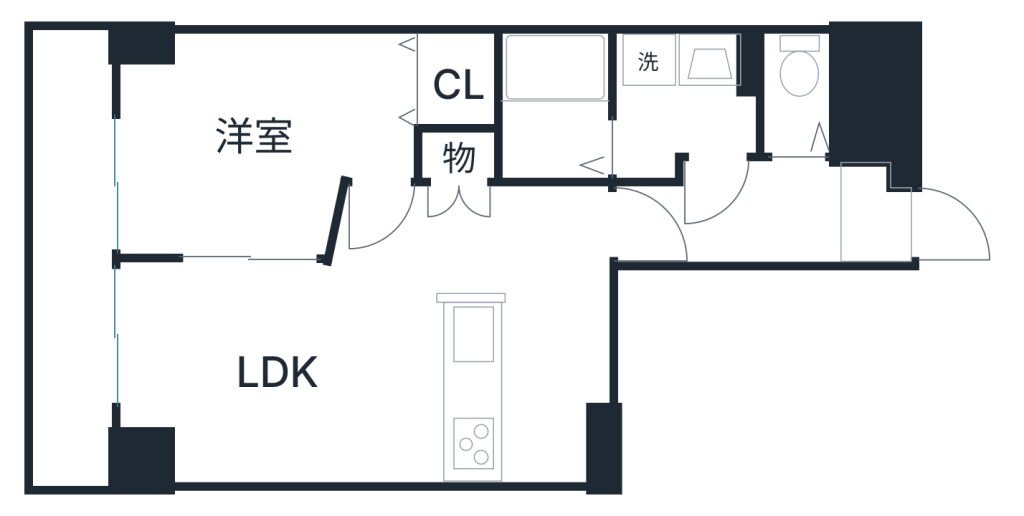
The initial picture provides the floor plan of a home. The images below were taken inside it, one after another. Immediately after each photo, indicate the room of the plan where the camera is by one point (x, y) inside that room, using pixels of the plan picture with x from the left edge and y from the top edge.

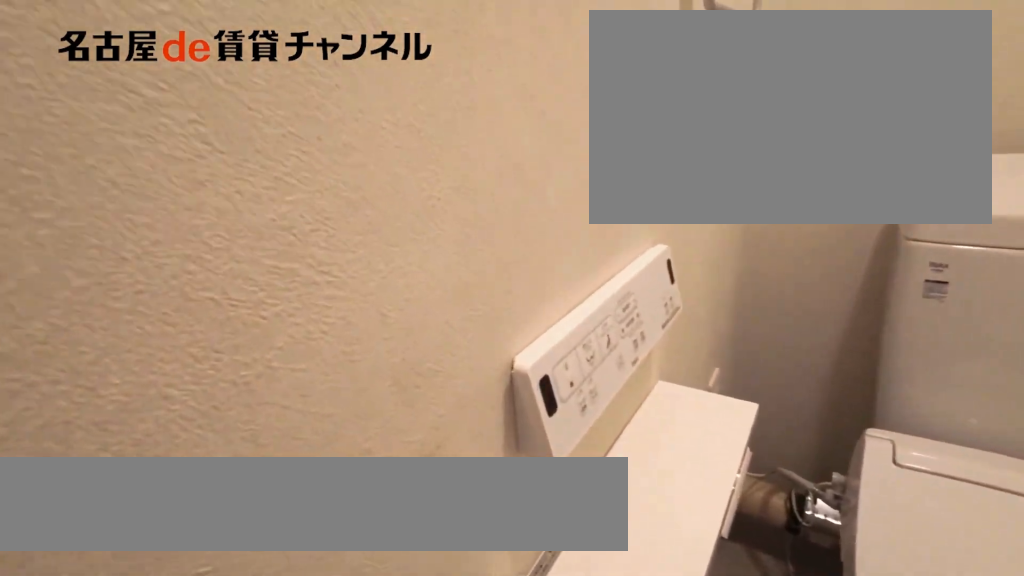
(798, 98)
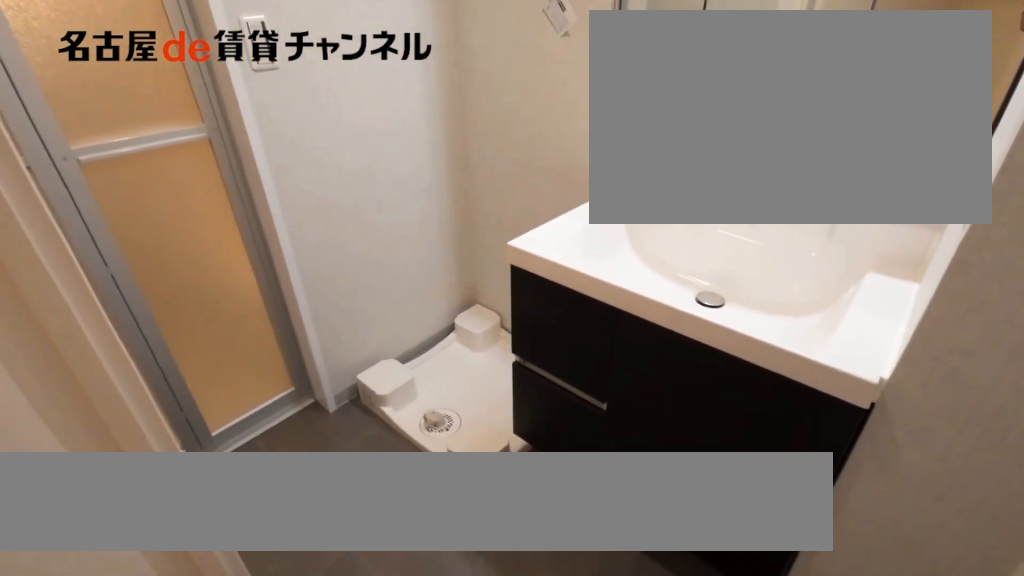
(685, 100)
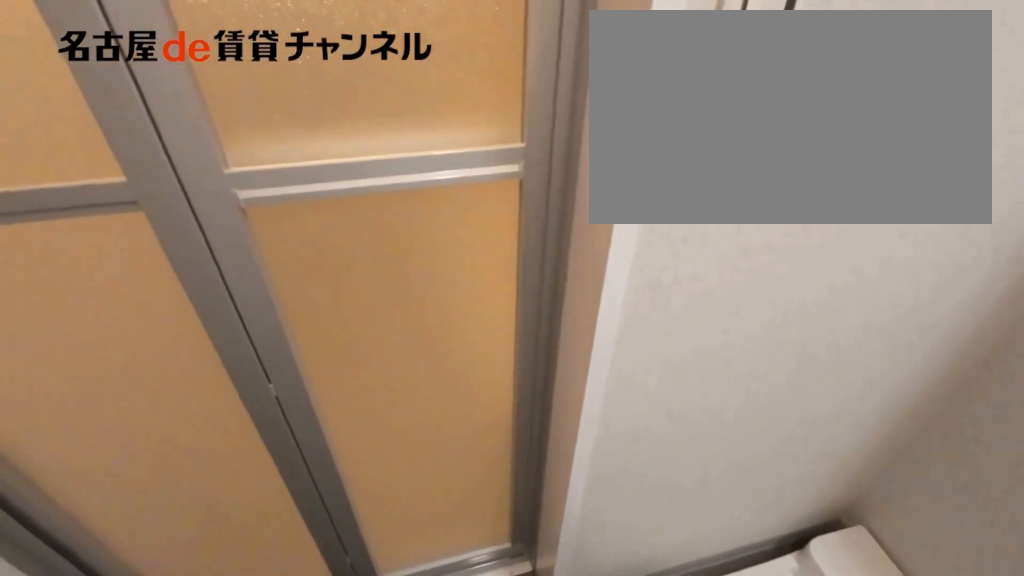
(685, 100)
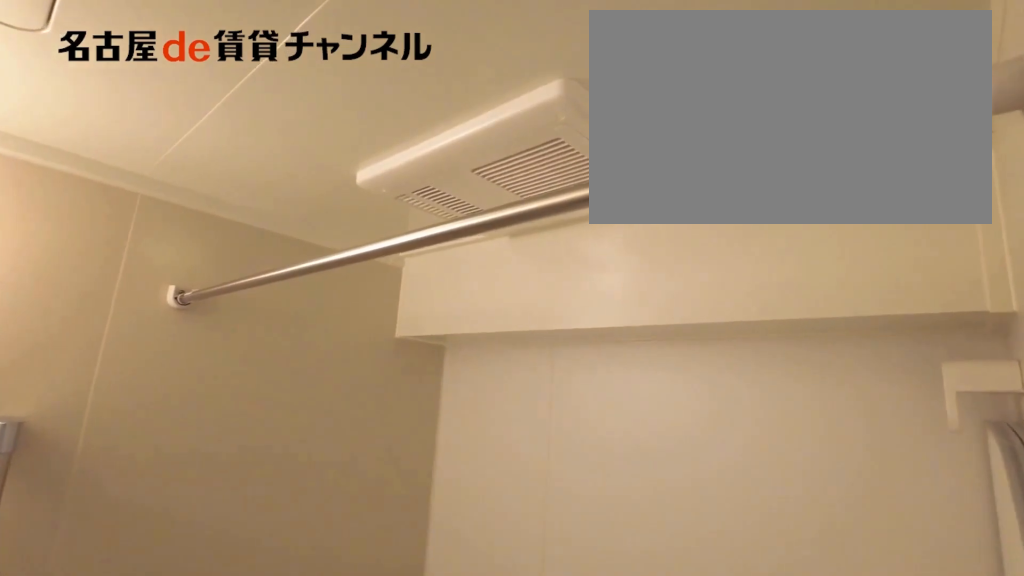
(551, 110)
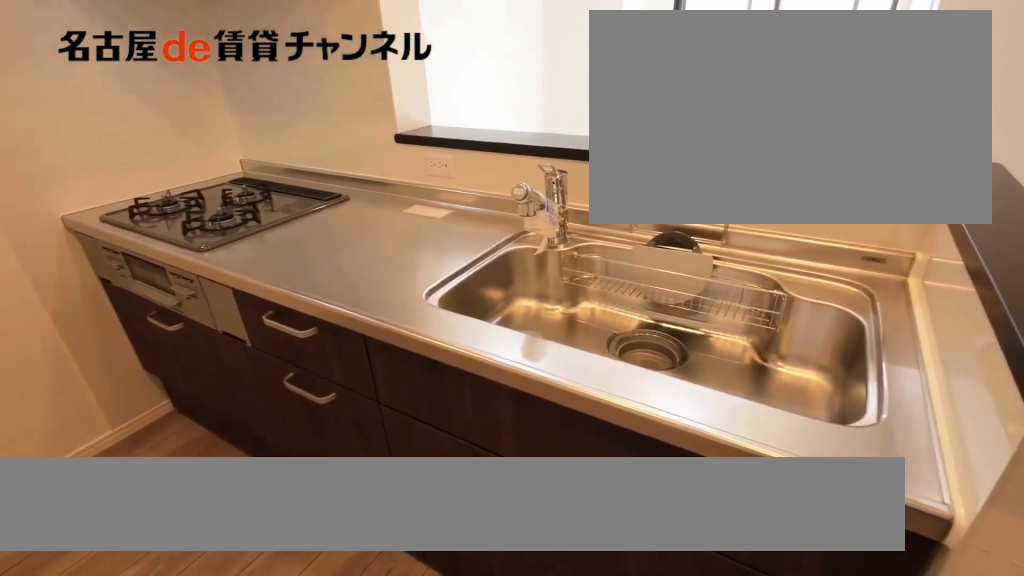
(524, 394)
